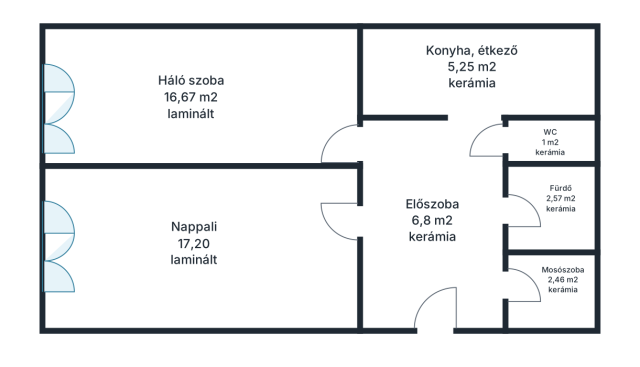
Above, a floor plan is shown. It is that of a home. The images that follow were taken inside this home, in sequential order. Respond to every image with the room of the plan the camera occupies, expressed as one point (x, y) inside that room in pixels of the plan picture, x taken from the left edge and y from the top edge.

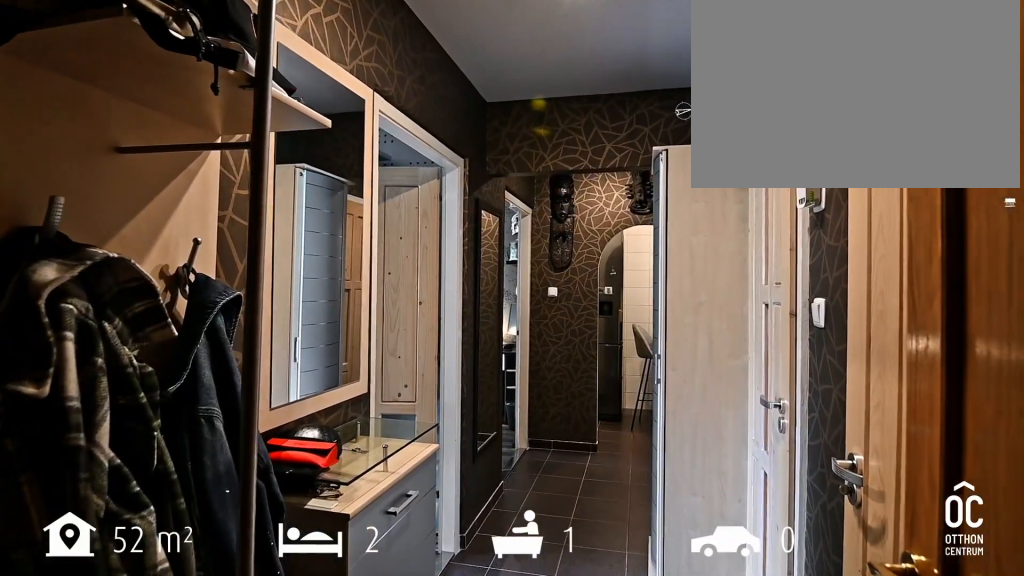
(432, 226)
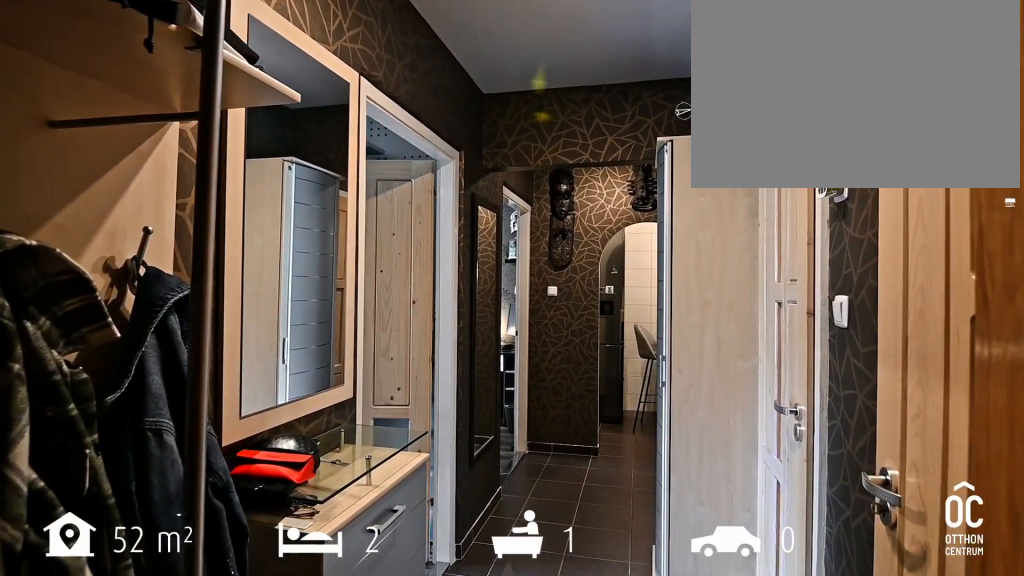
(432, 226)
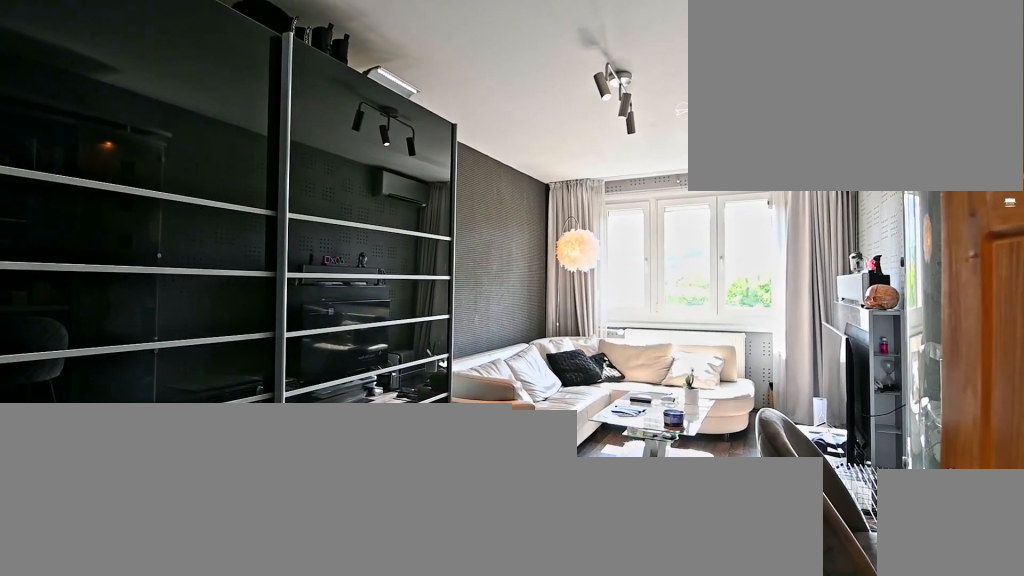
(192, 250)
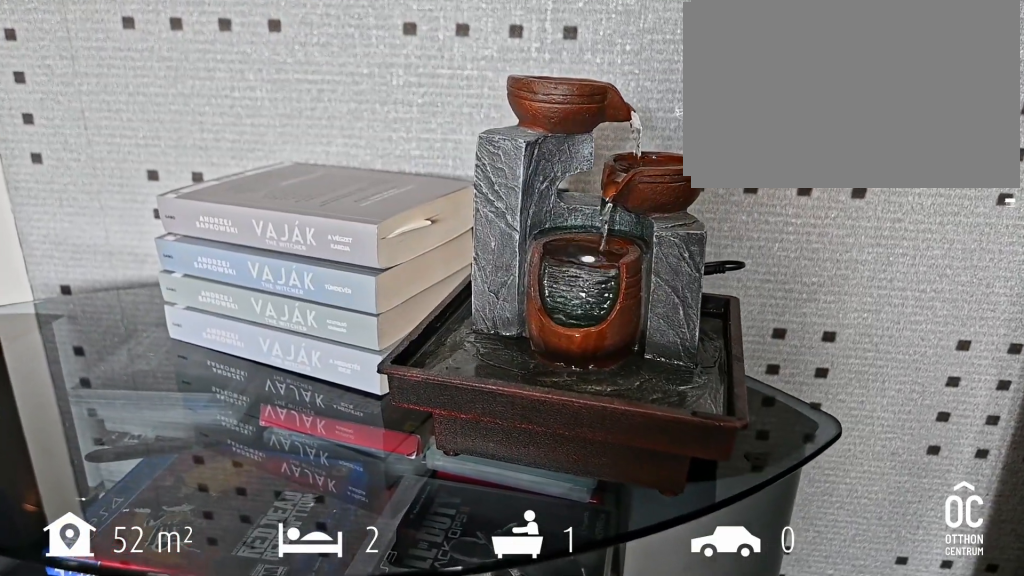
(192, 250)
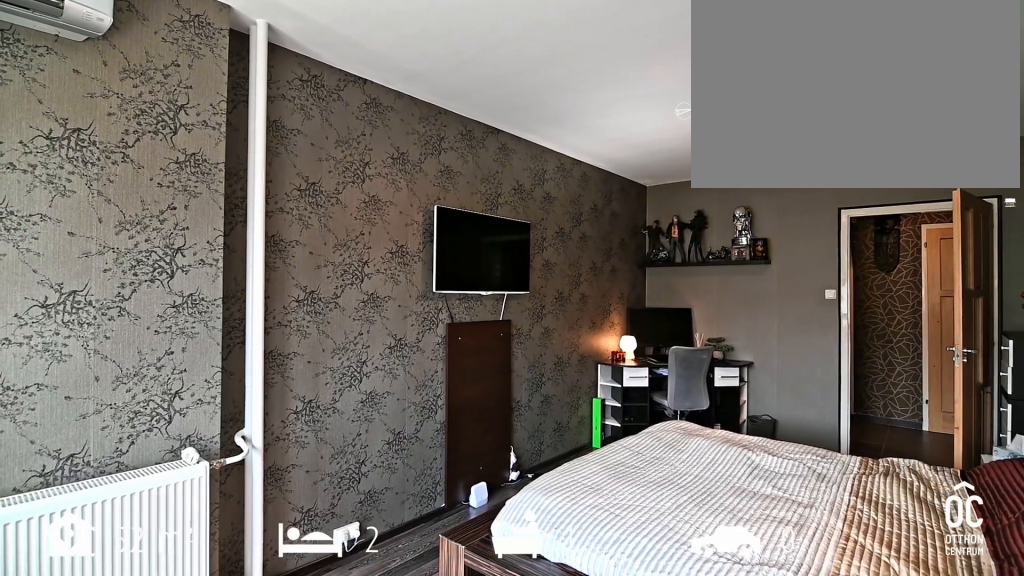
(192, 97)
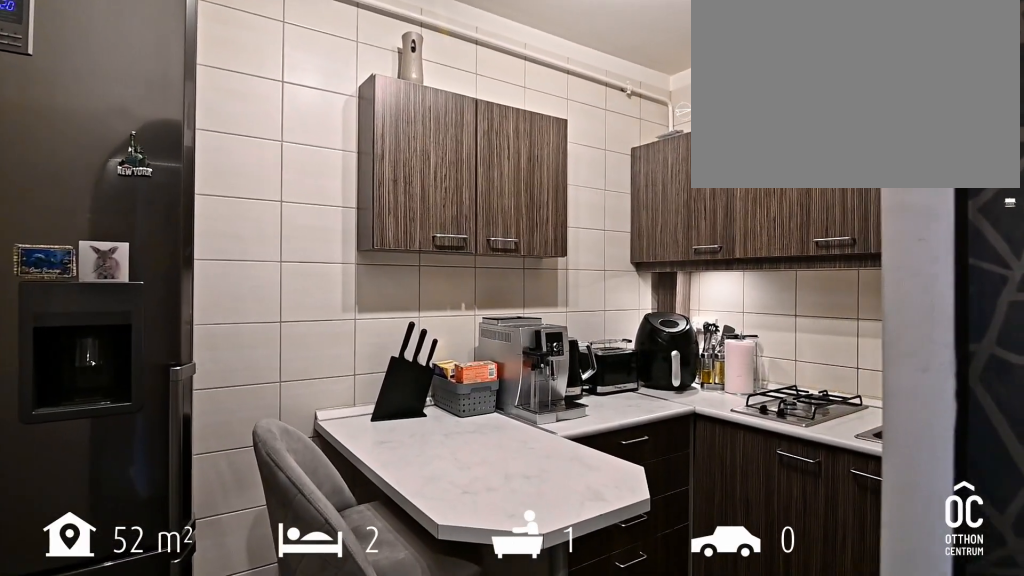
(469, 66)
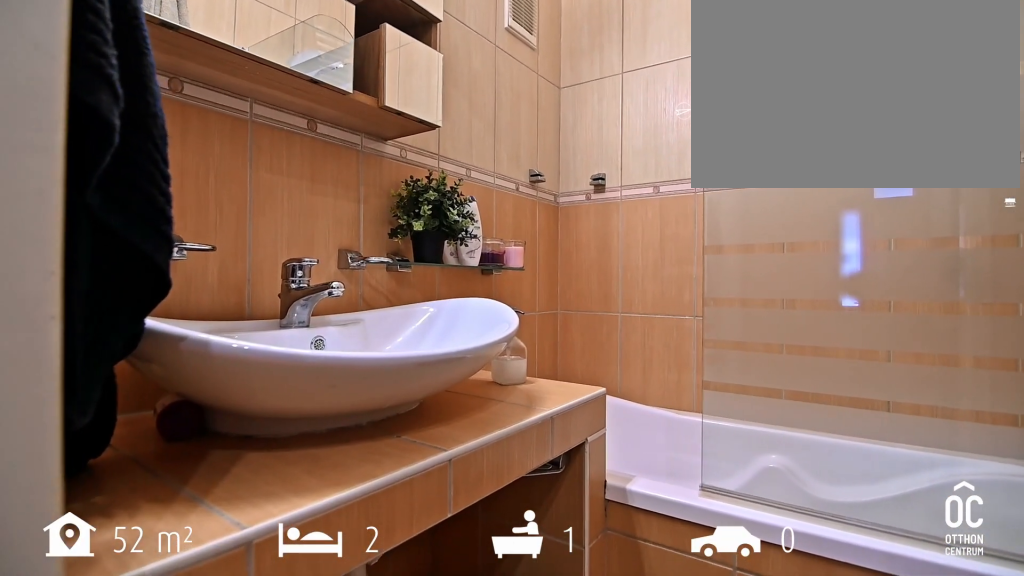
(550, 211)
